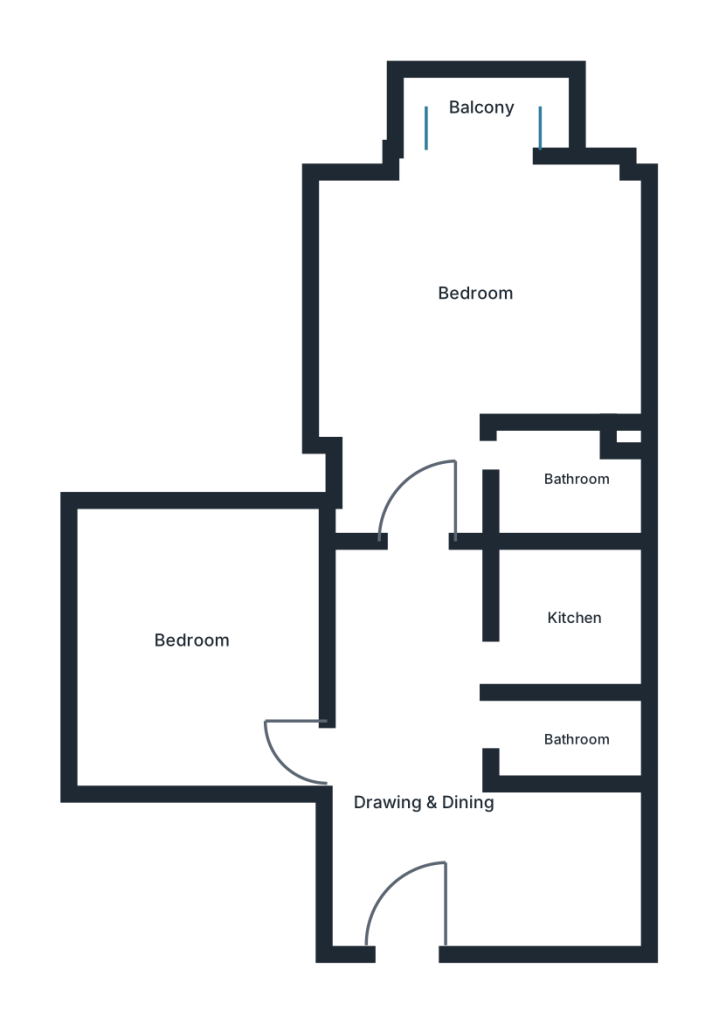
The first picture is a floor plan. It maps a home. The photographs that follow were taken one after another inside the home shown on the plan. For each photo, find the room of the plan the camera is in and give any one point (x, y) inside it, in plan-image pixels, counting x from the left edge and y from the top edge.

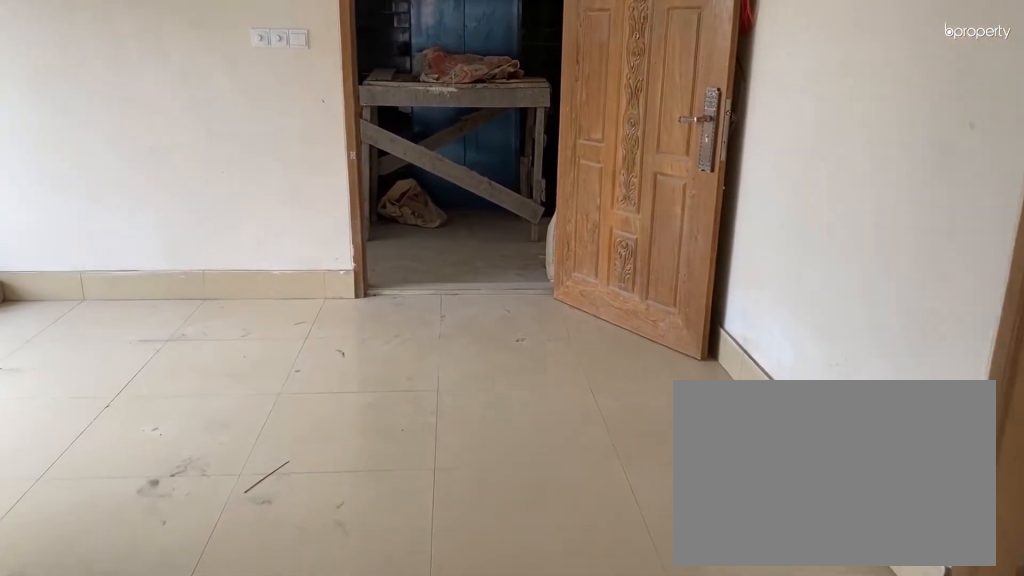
(408, 798)
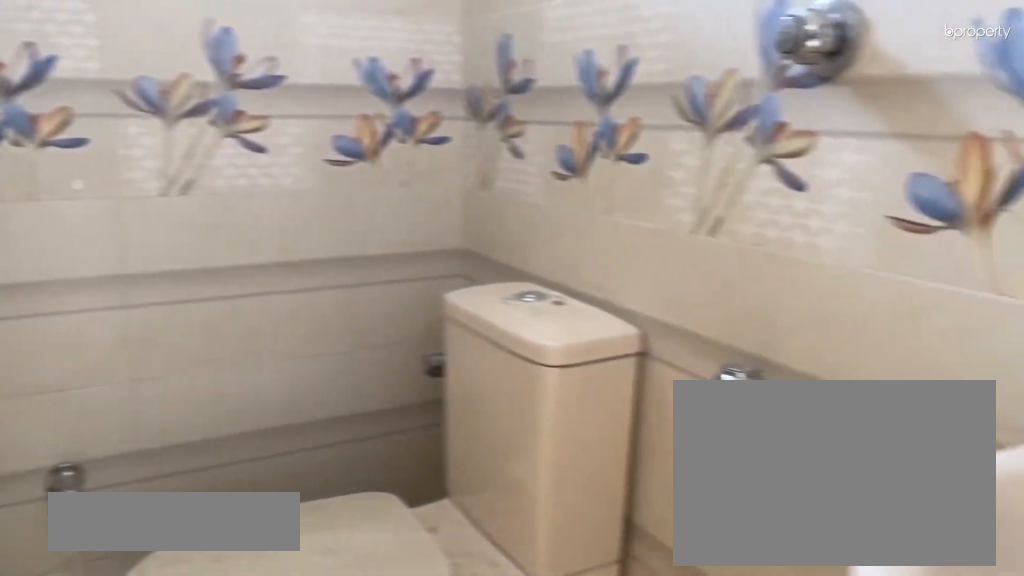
(578, 740)
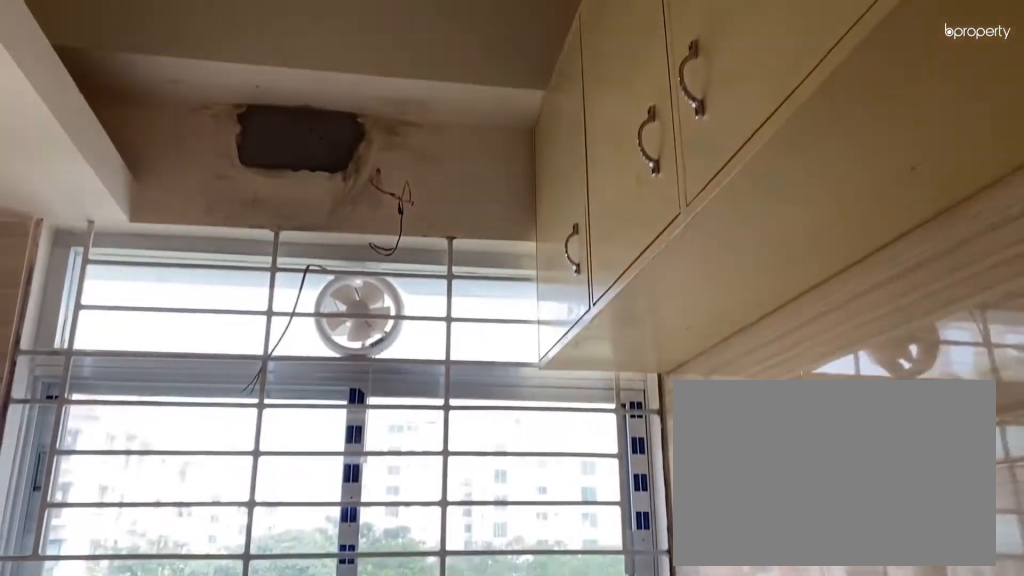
(572, 615)
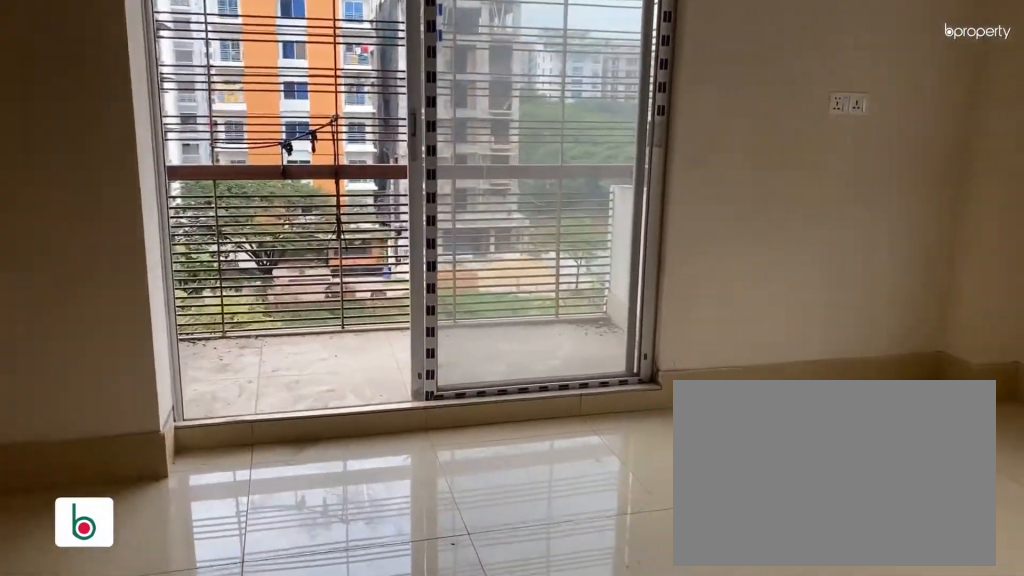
(476, 284)
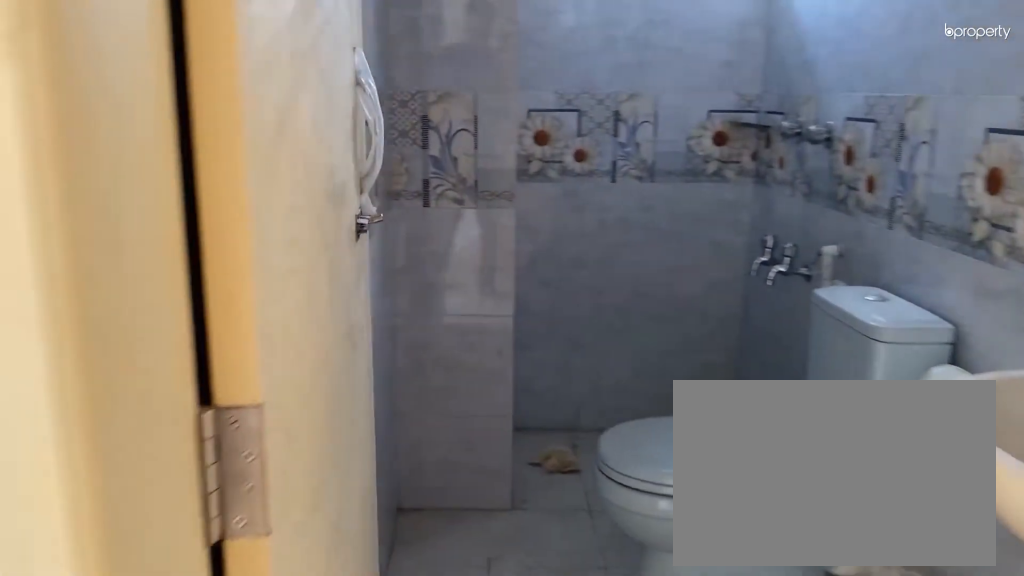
(575, 478)
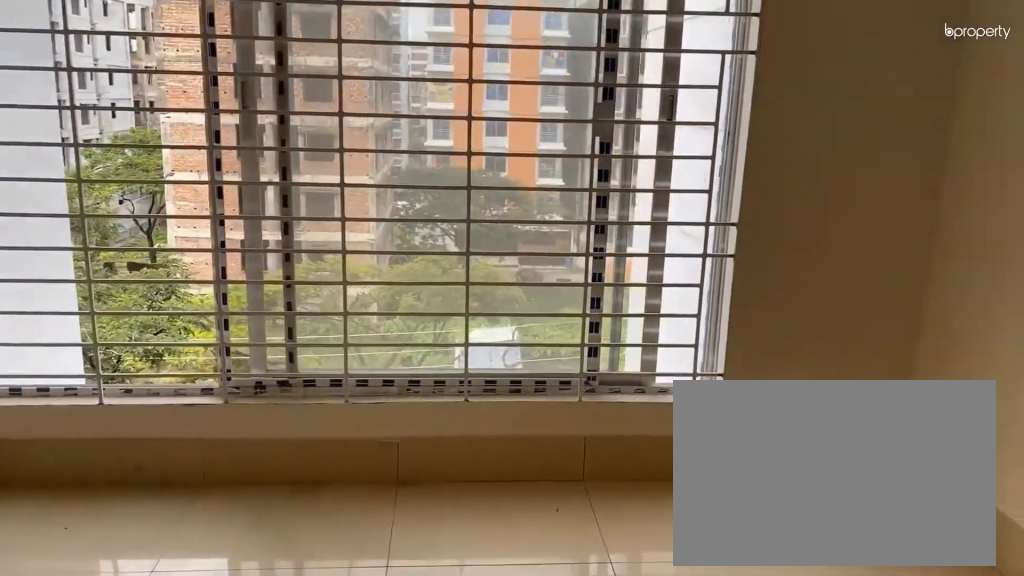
(194, 639)
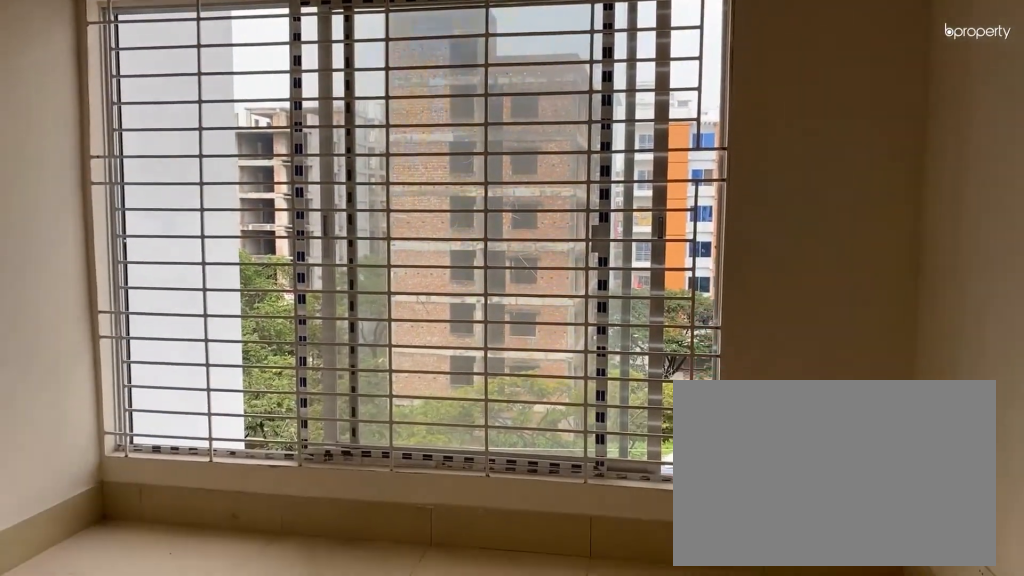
(195, 638)
